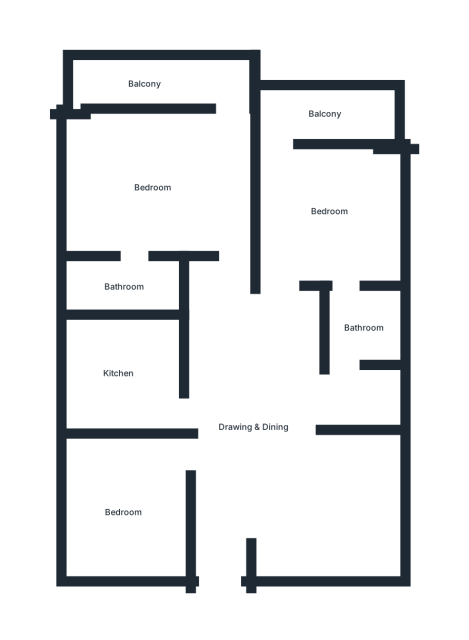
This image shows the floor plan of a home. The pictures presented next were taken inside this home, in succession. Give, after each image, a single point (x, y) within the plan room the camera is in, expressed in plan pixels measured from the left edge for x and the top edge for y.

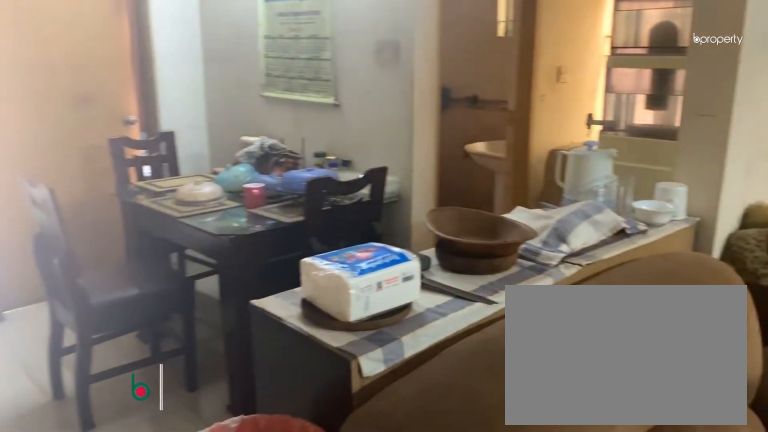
(296, 475)
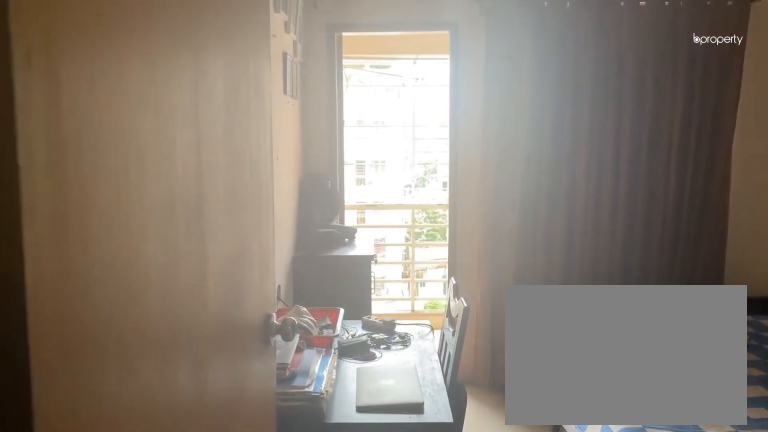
(286, 278)
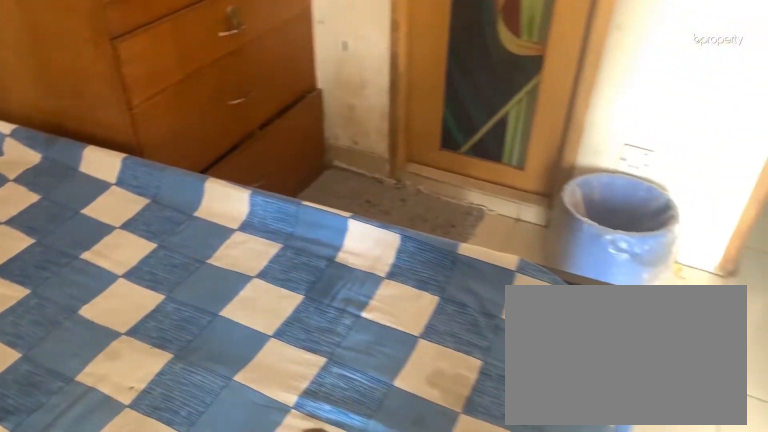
(330, 219)
